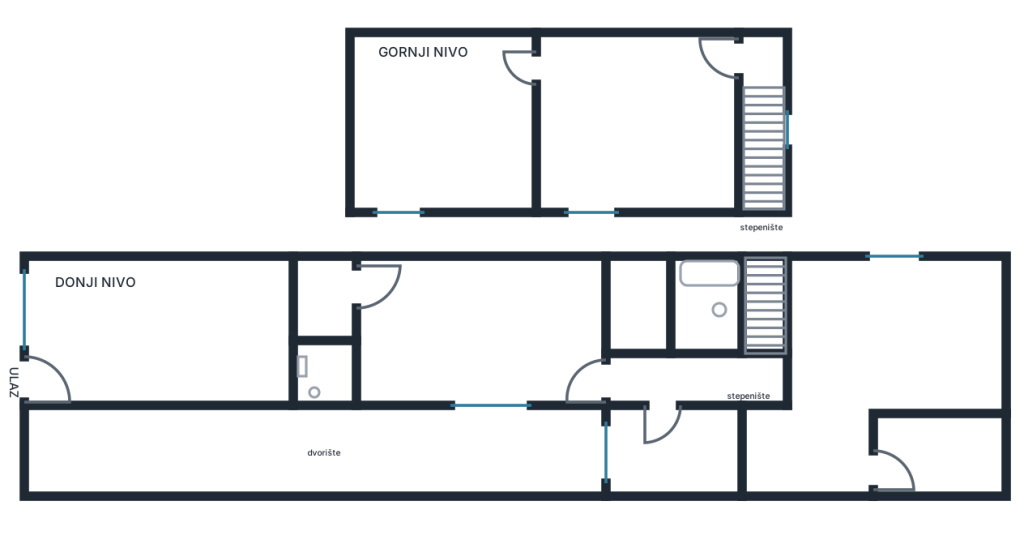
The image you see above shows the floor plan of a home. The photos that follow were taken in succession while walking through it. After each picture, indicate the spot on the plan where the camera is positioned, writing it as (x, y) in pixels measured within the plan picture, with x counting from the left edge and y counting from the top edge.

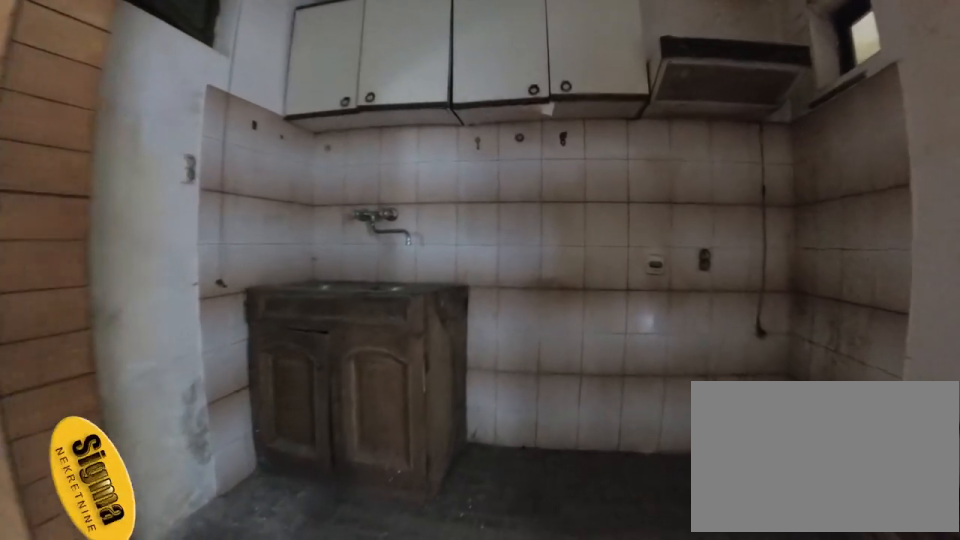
(549, 289)
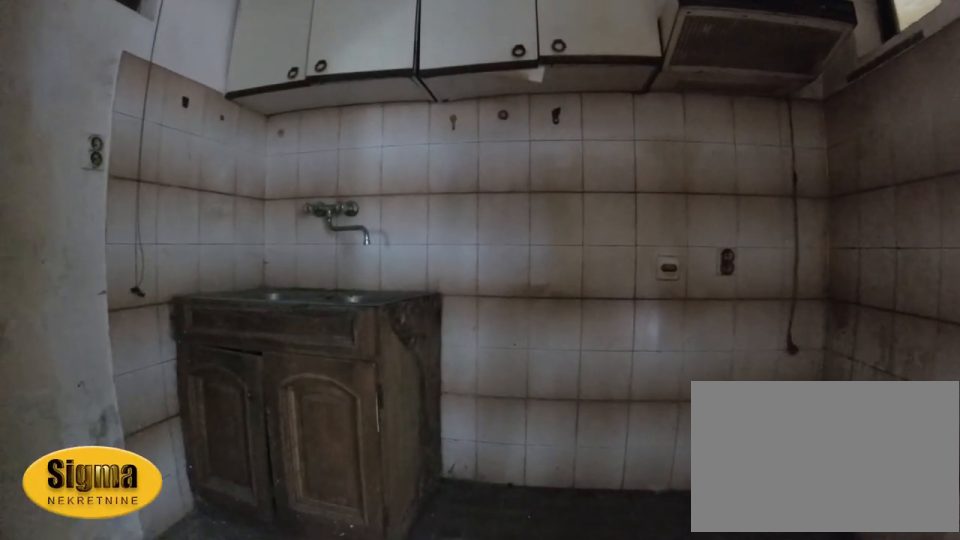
(585, 288)
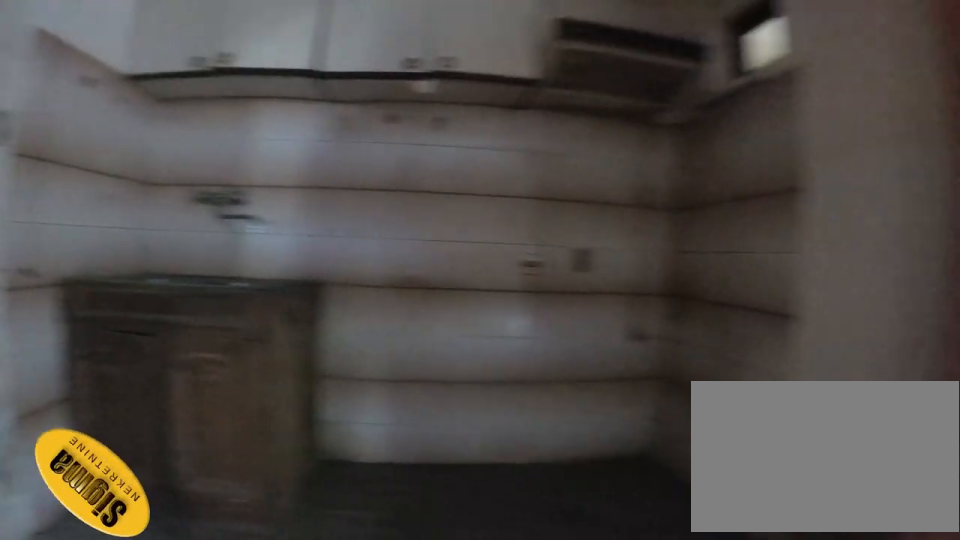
(578, 268)
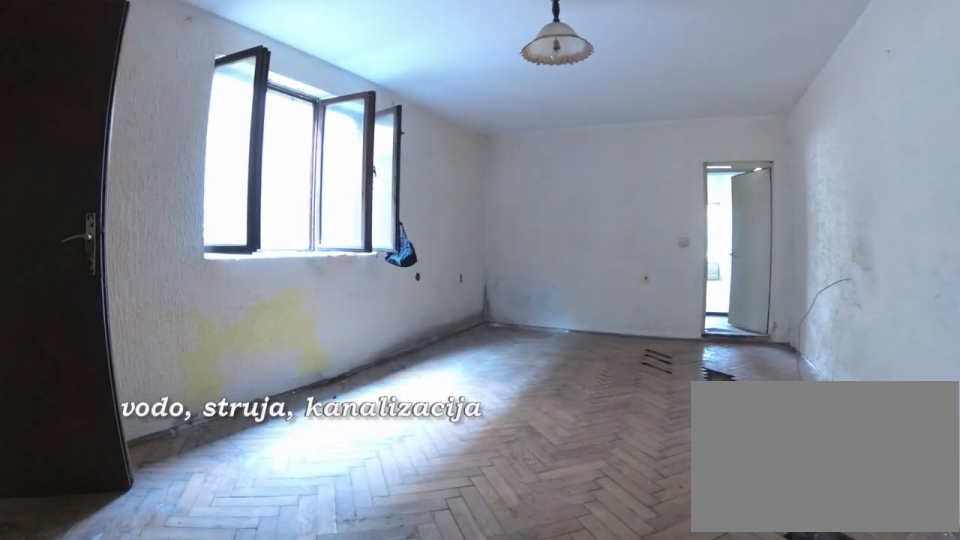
(607, 294)
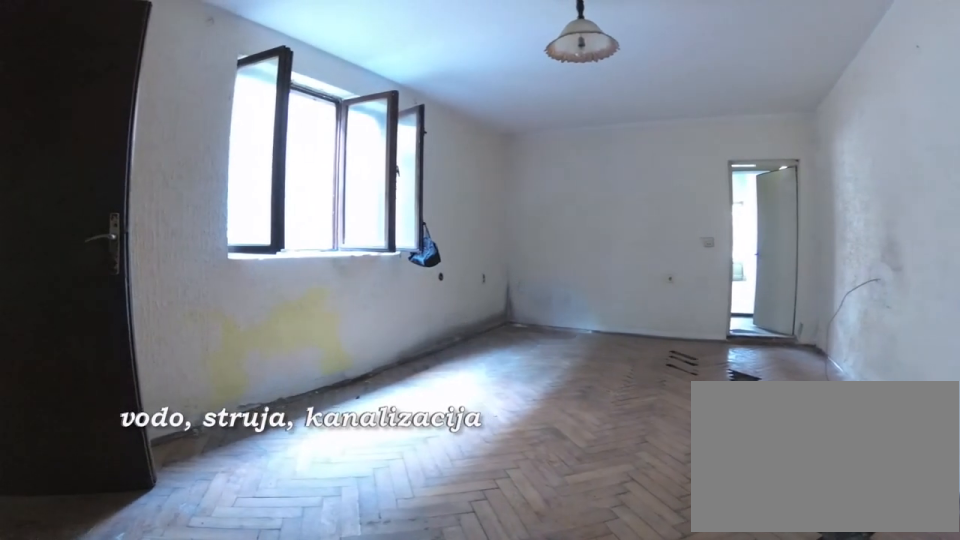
(607, 288)
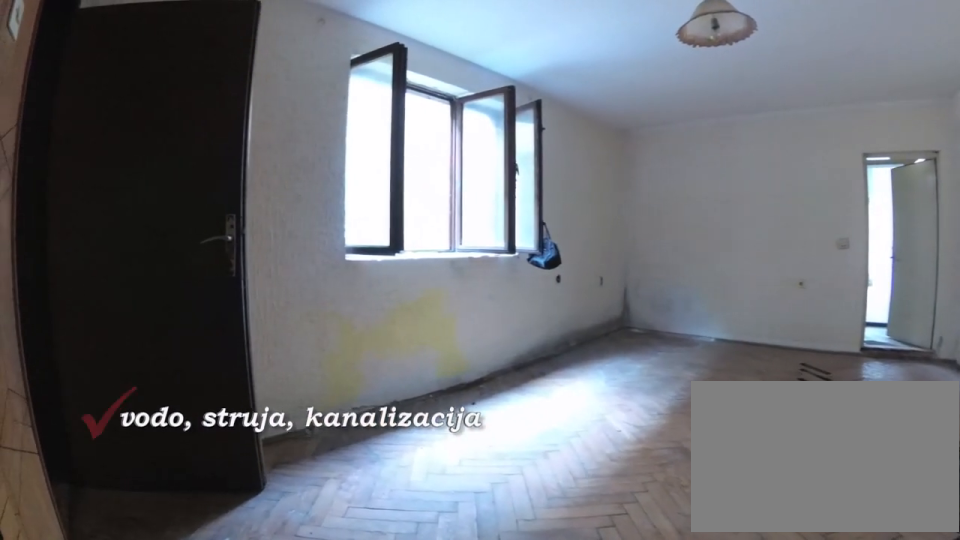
(601, 271)
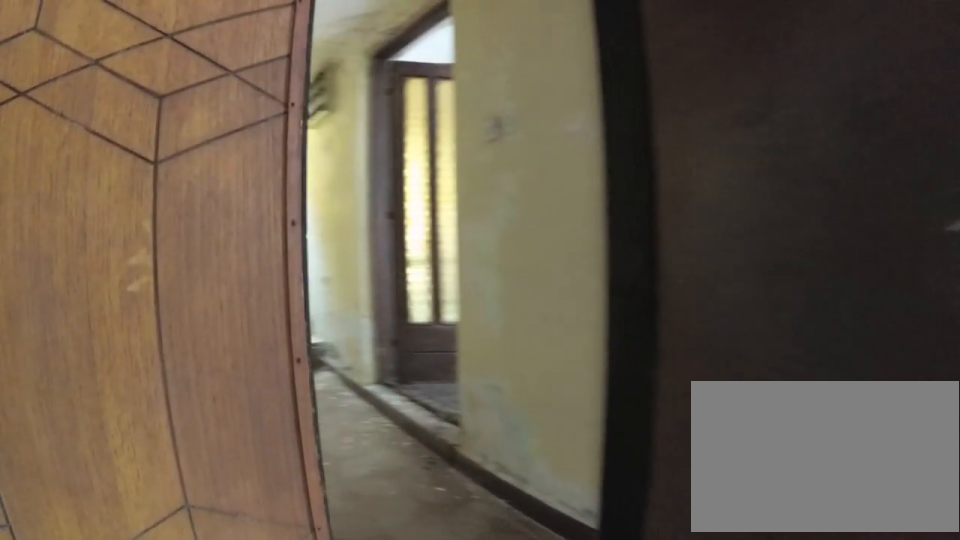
(579, 321)
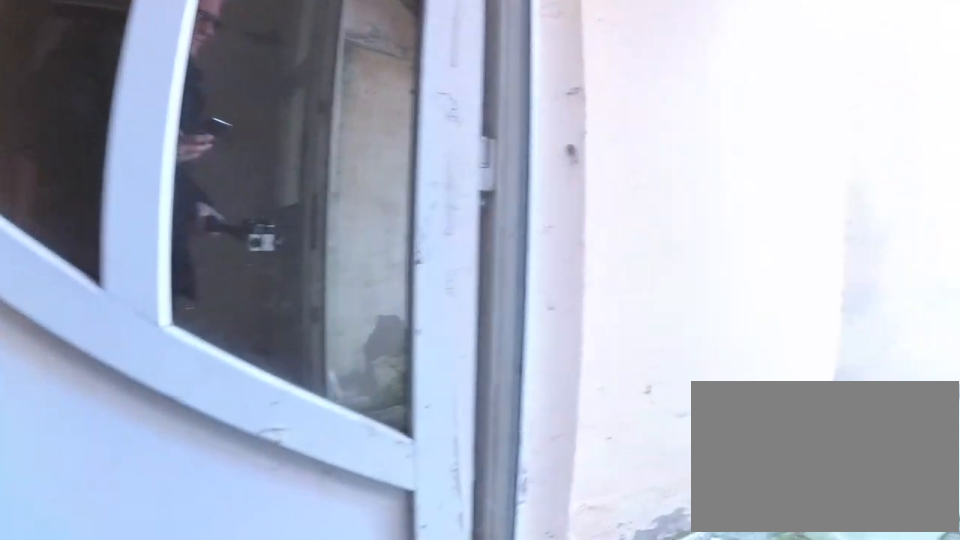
(663, 401)
